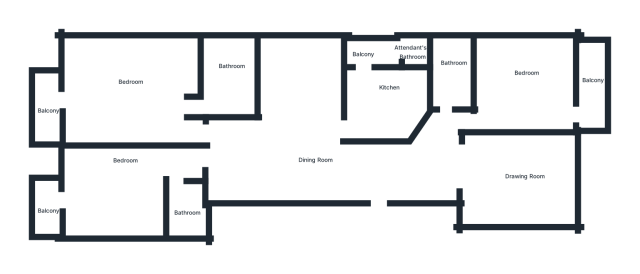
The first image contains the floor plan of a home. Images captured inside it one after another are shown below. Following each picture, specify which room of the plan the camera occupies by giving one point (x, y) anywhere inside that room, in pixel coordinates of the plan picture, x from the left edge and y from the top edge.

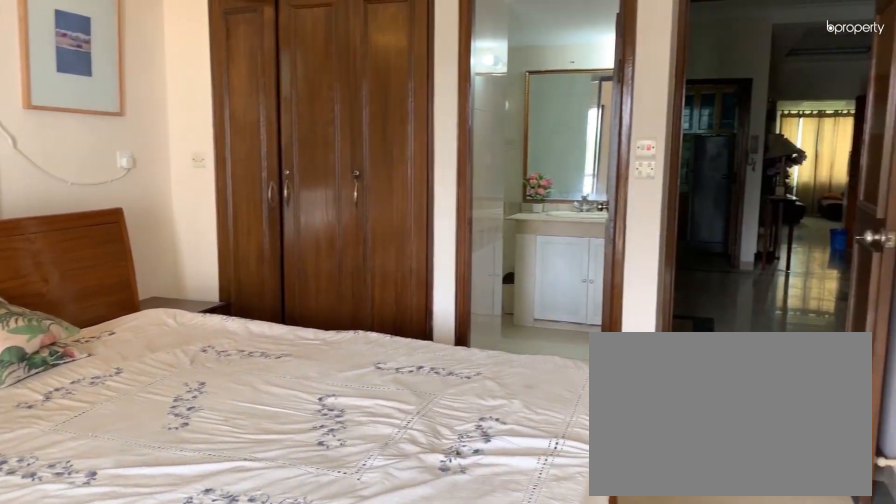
(141, 95)
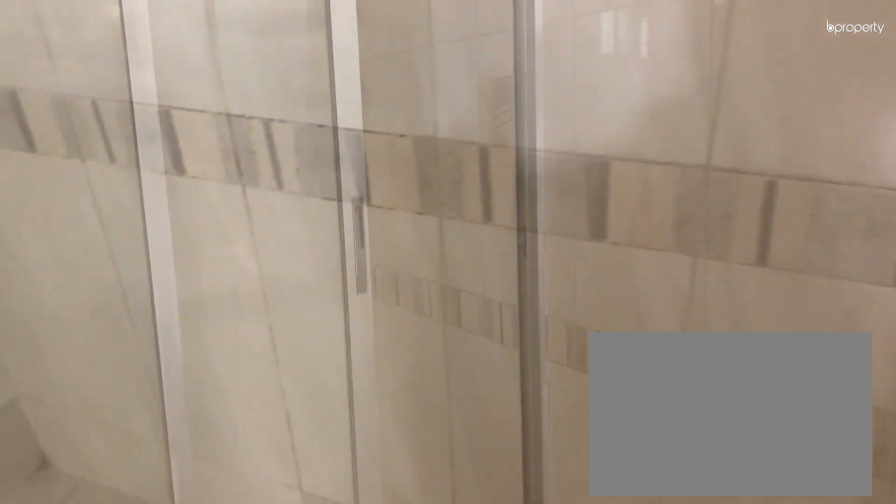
(231, 88)
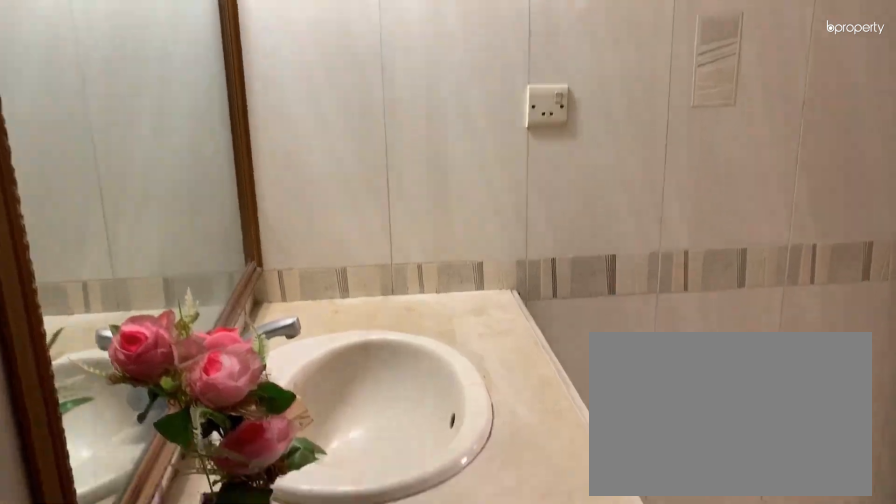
(231, 88)
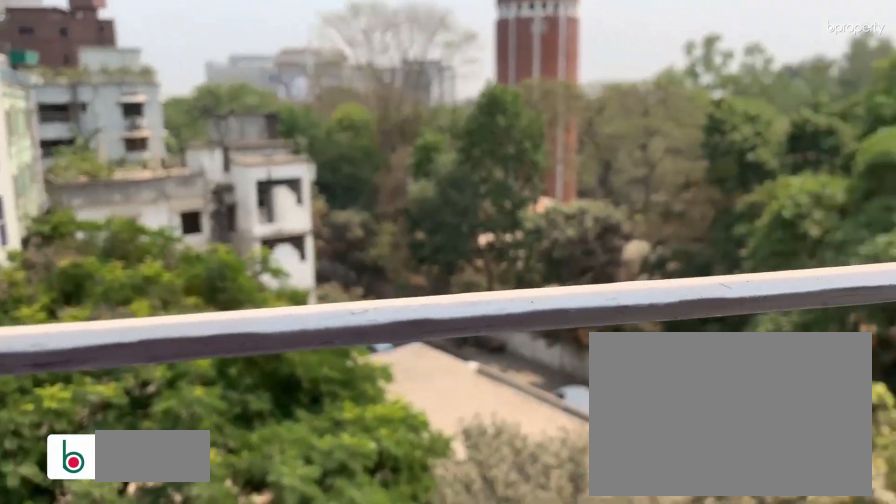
(50, 102)
